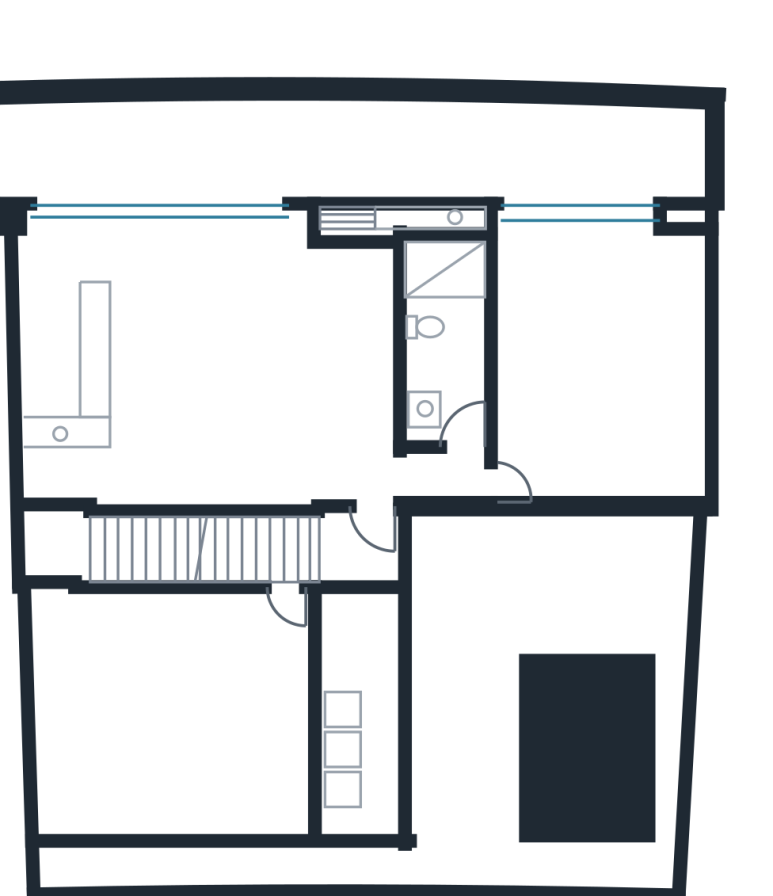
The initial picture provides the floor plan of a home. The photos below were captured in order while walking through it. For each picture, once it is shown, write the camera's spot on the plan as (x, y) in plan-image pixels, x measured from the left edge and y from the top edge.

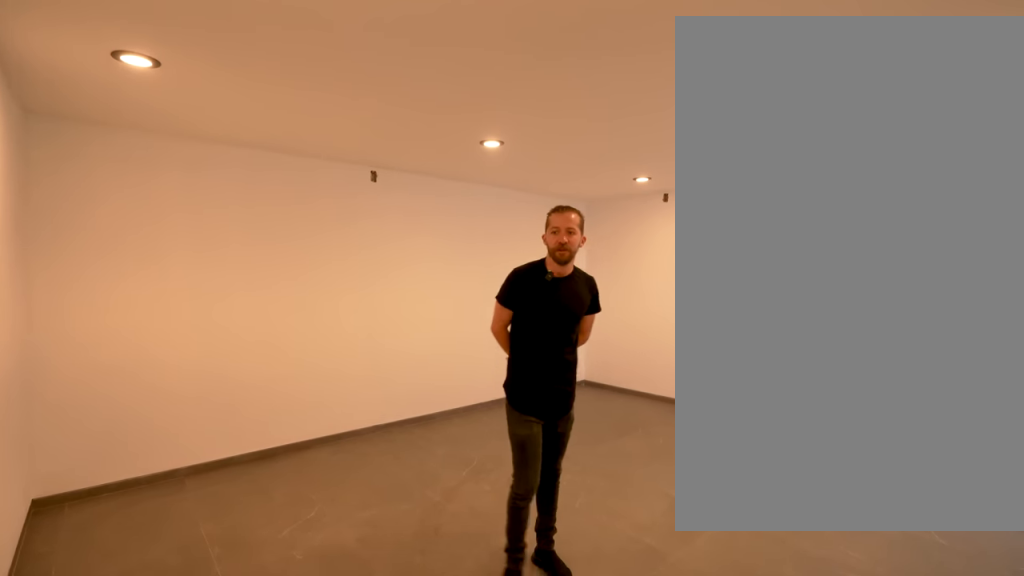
(279, 595)
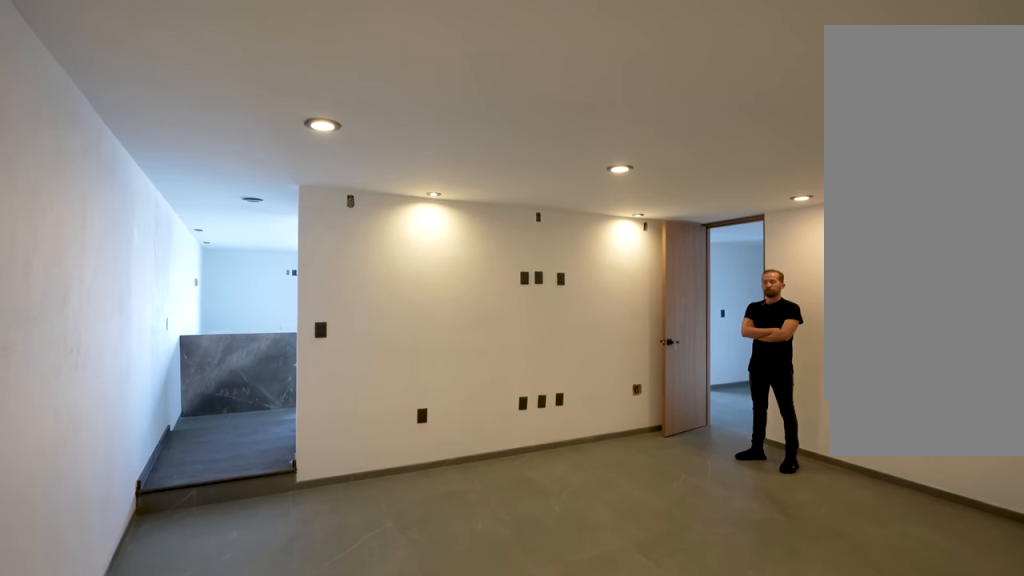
(57, 805)
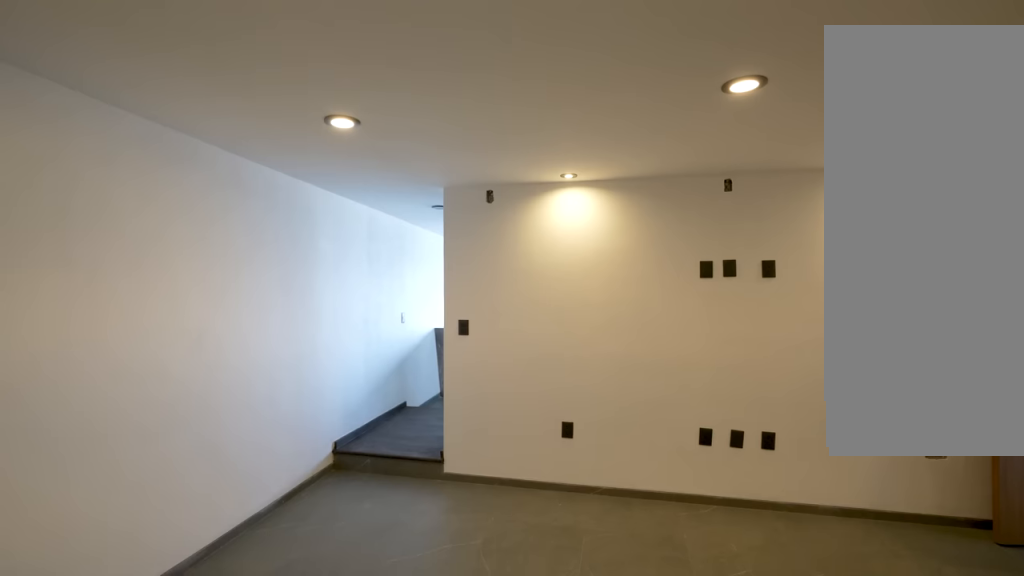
(57, 805)
